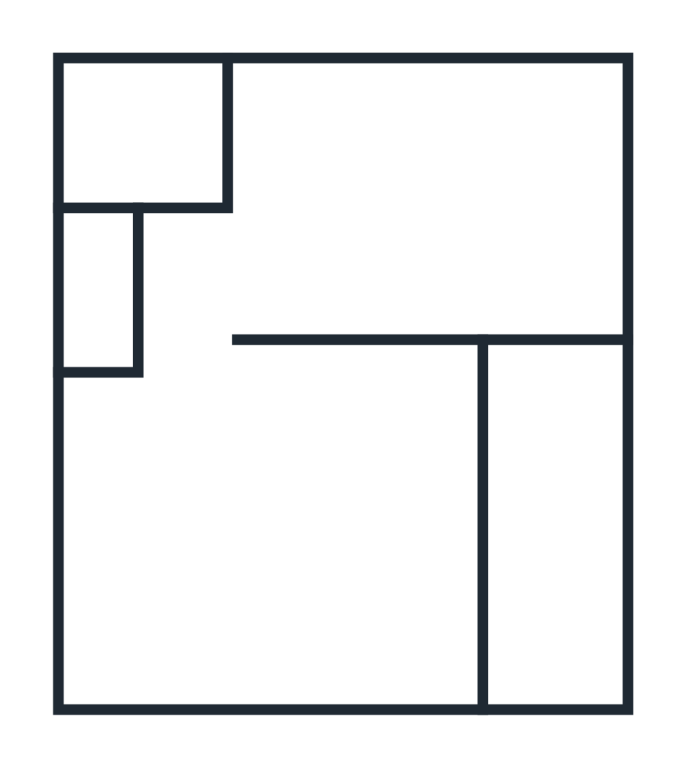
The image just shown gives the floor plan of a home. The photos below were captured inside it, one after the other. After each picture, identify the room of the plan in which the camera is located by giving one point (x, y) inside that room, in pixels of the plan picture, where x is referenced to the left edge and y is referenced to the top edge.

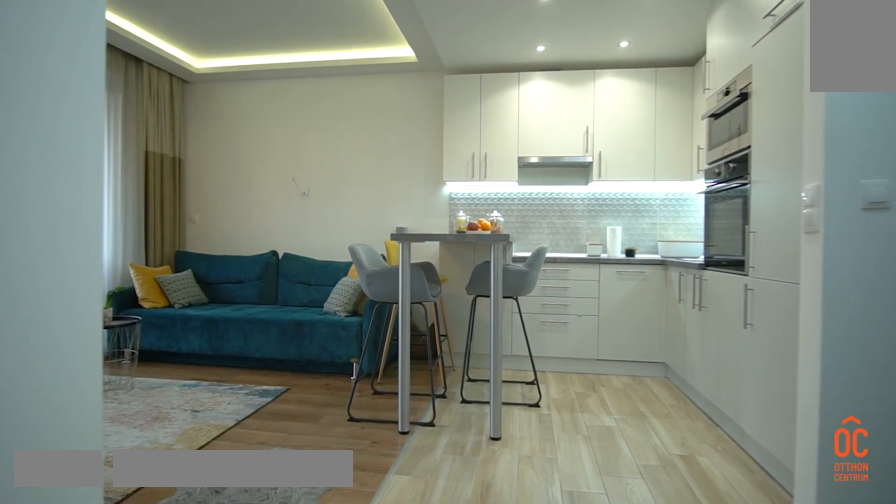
(256, 561)
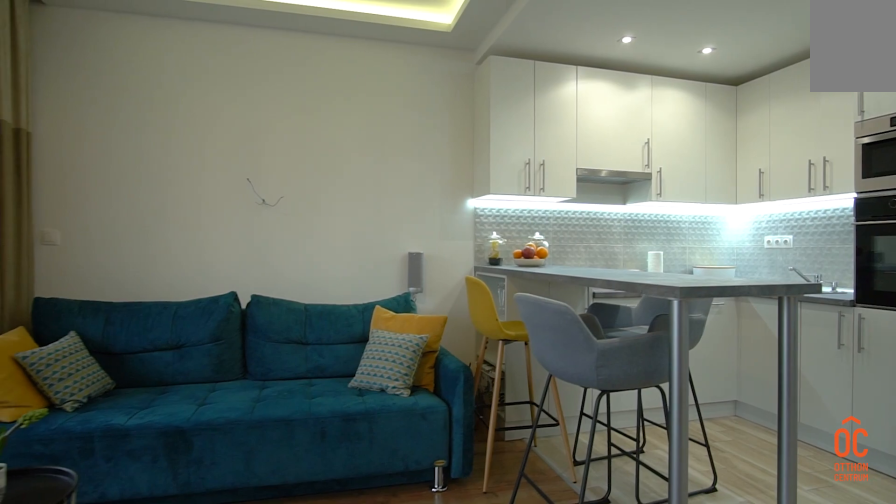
(255, 561)
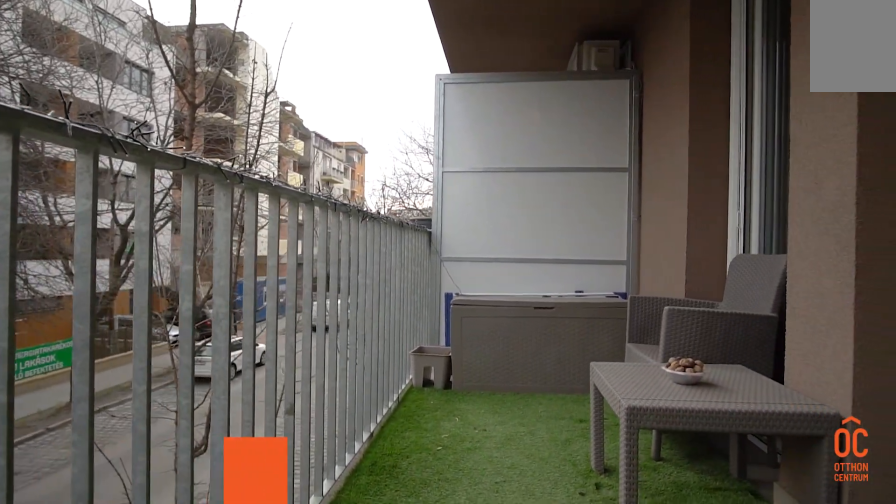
(560, 517)
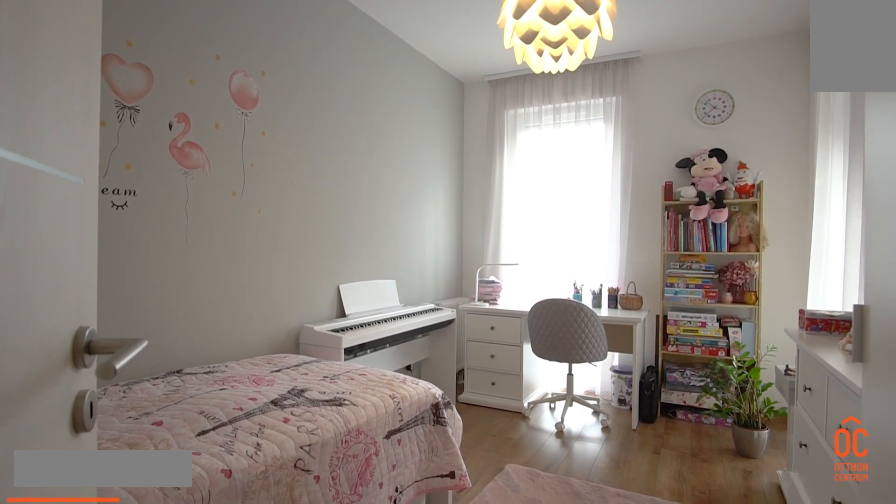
(440, 202)
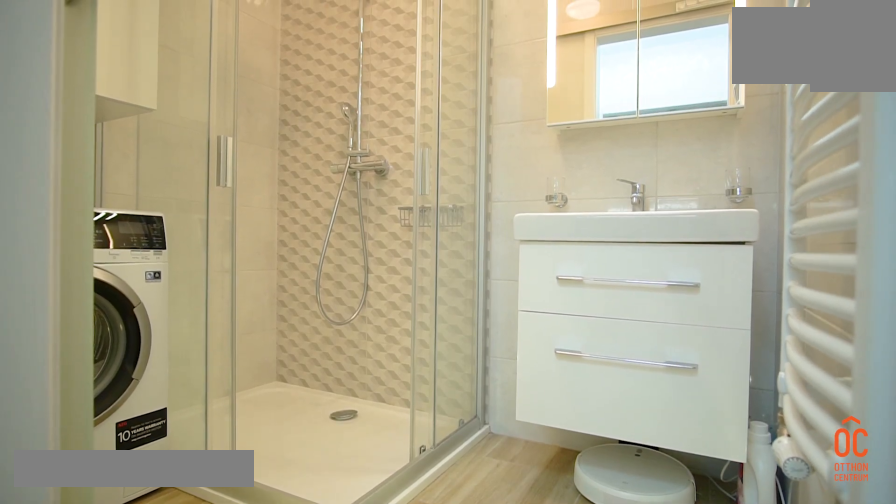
(135, 139)
